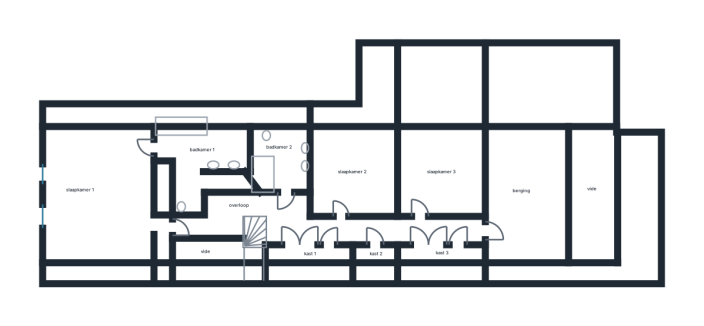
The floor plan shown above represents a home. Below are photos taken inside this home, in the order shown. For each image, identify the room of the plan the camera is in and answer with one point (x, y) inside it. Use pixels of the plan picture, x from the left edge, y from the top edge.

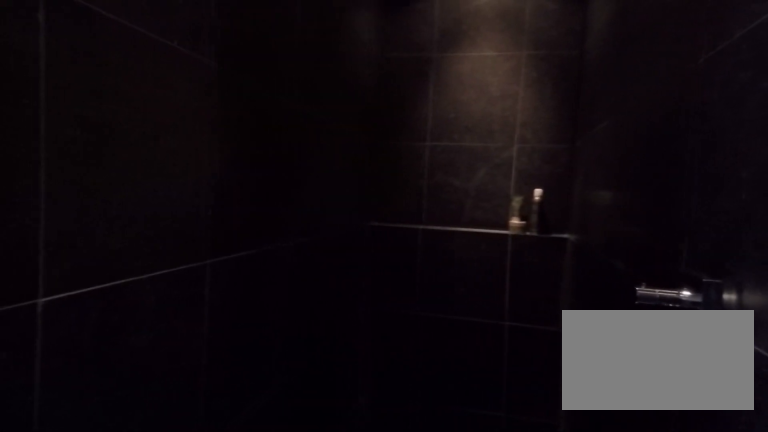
(203, 156)
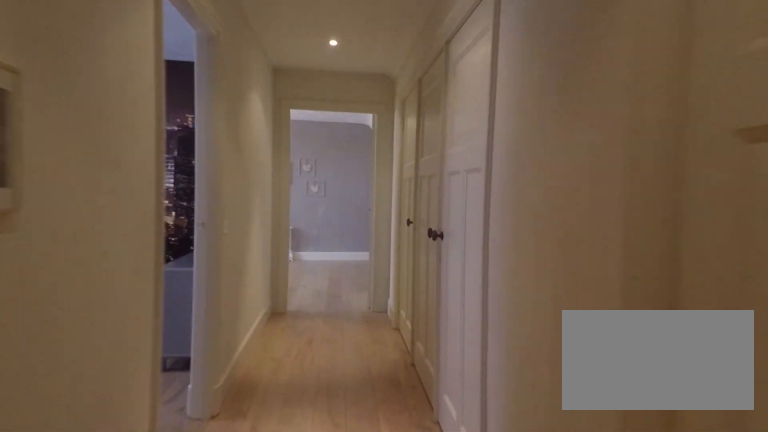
(314, 223)
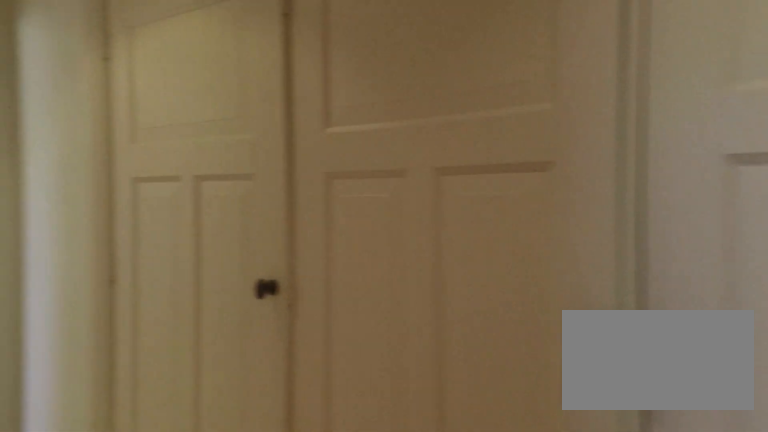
(314, 223)
